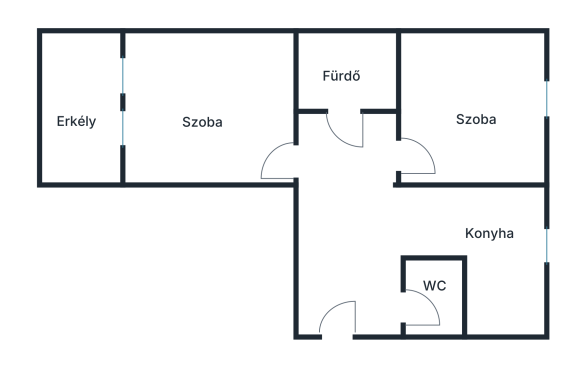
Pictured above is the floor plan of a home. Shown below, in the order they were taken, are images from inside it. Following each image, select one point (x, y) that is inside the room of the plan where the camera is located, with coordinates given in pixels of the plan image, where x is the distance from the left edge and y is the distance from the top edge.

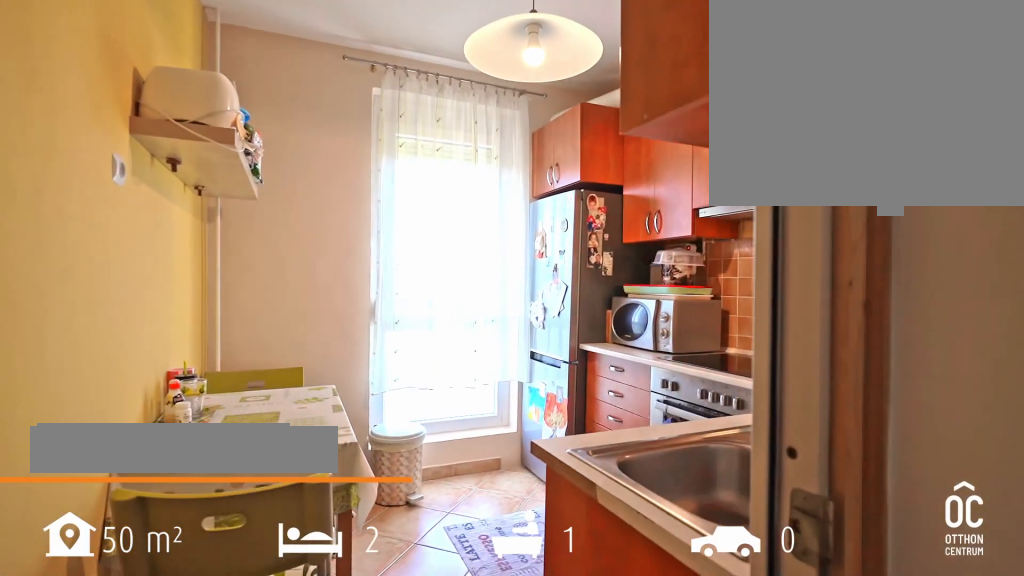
(484, 253)
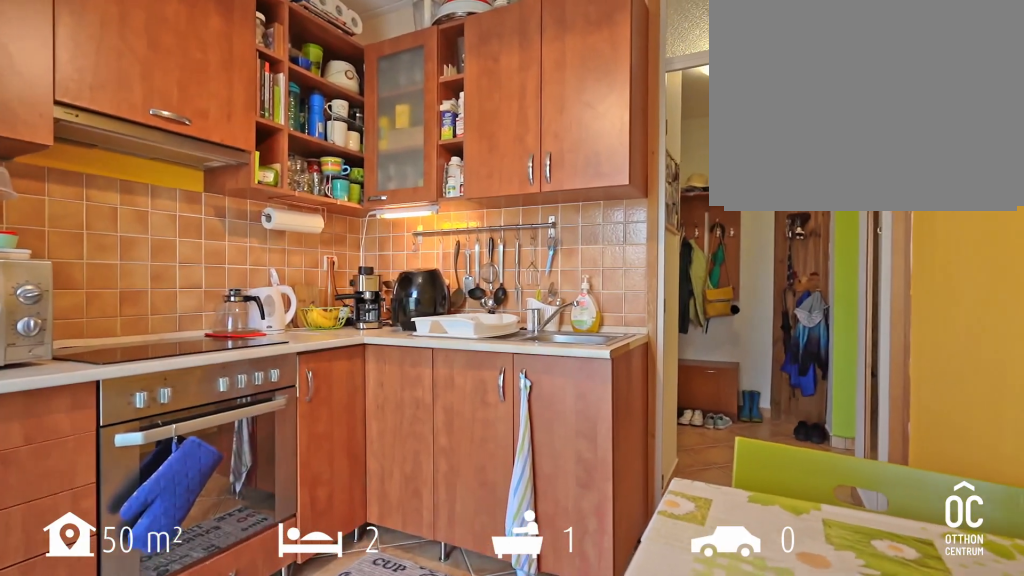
(484, 253)
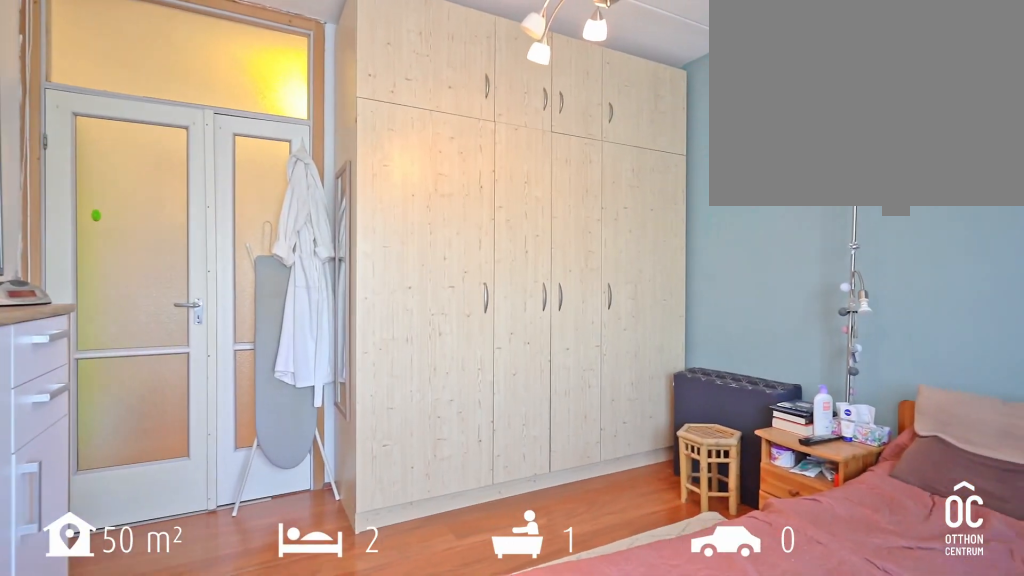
(478, 111)
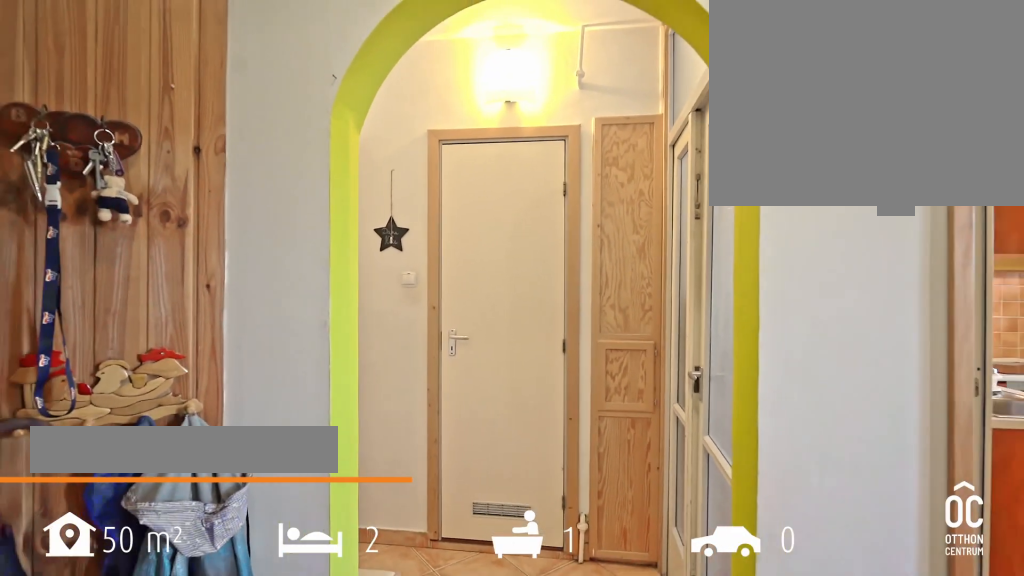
(351, 223)
